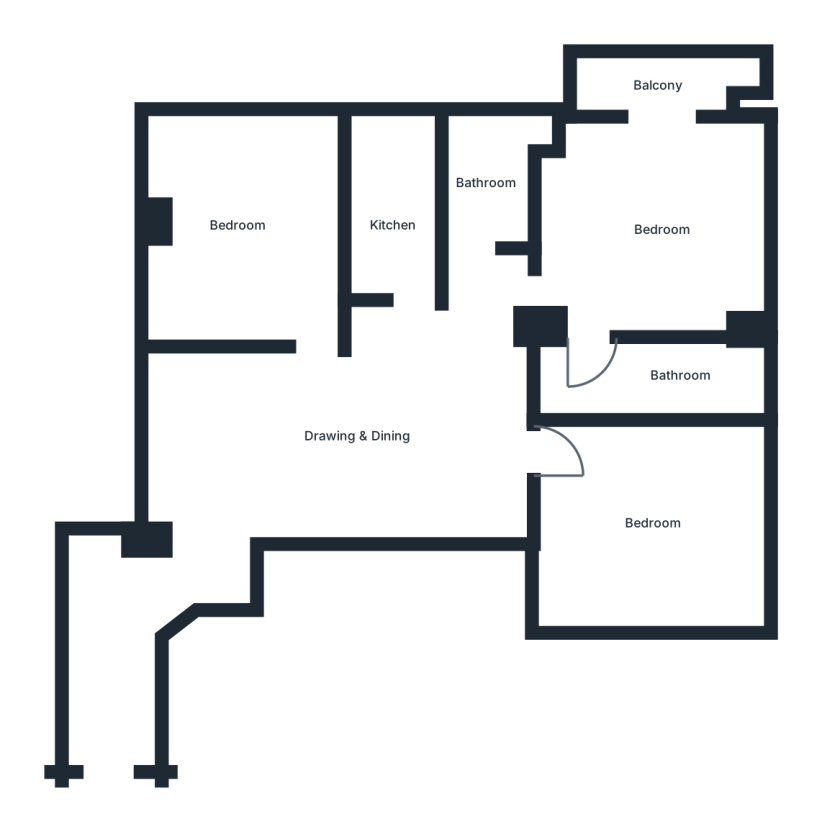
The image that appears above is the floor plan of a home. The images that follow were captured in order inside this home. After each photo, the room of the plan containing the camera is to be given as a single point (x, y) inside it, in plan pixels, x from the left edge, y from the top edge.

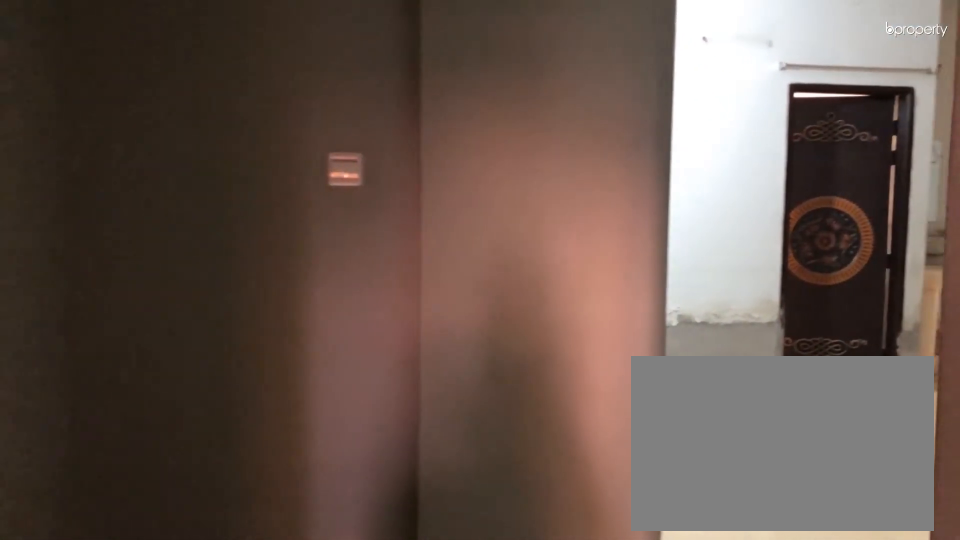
(126, 592)
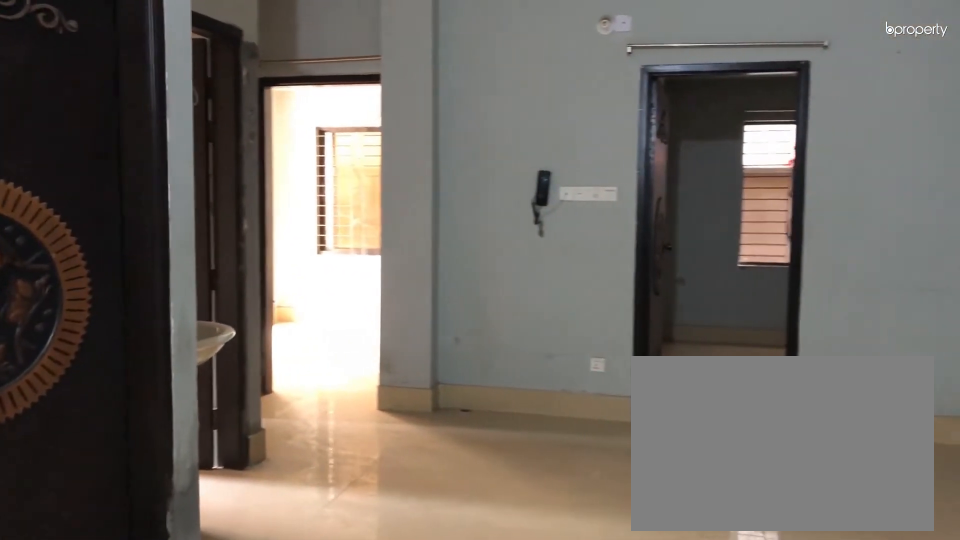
(330, 442)
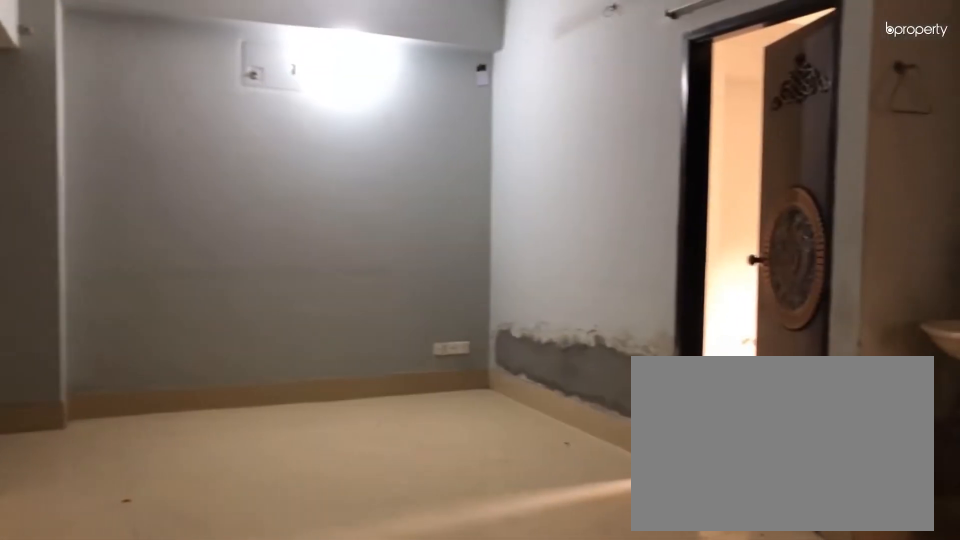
(330, 442)
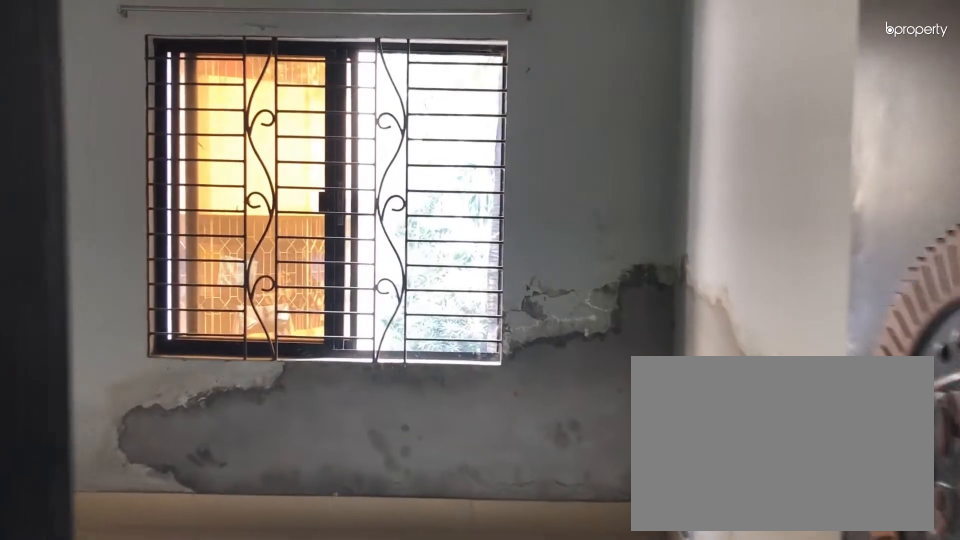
(258, 235)
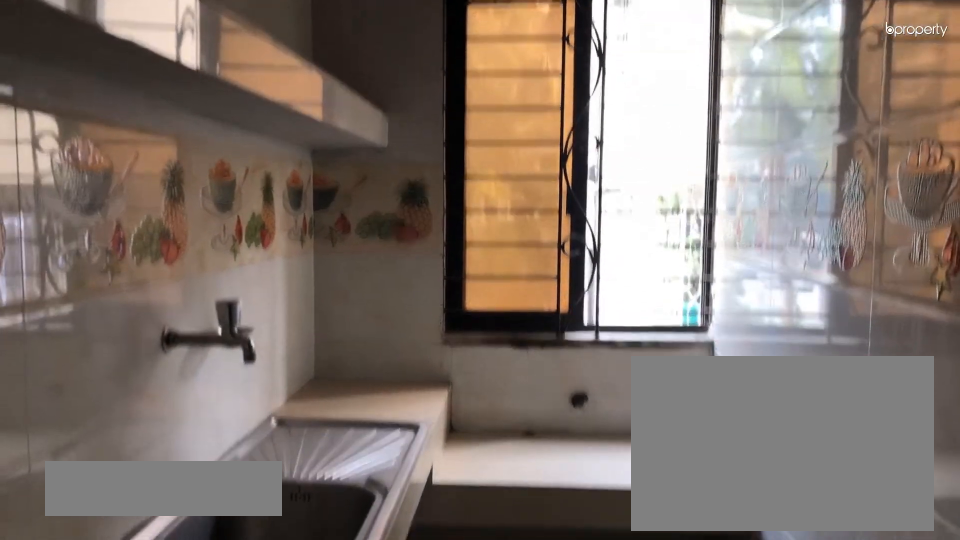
(399, 204)
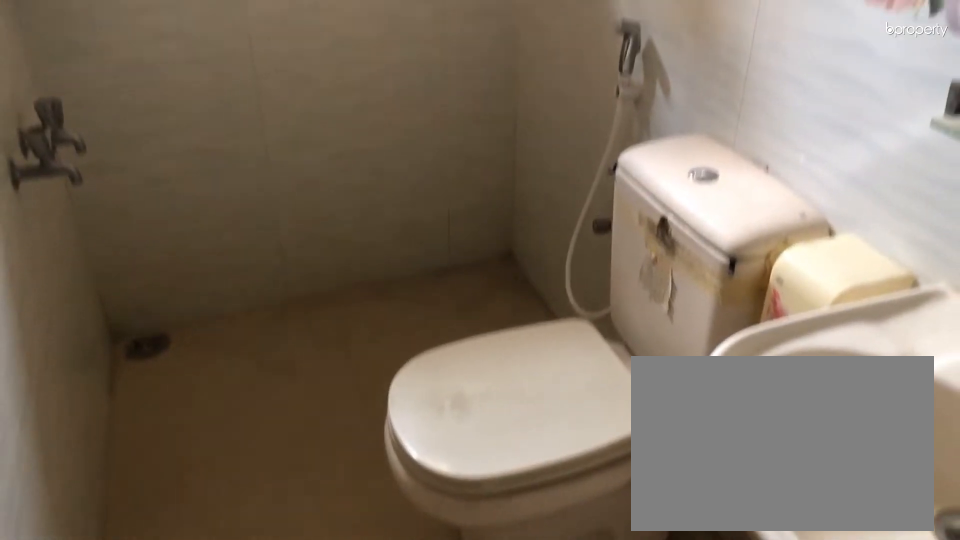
(489, 175)
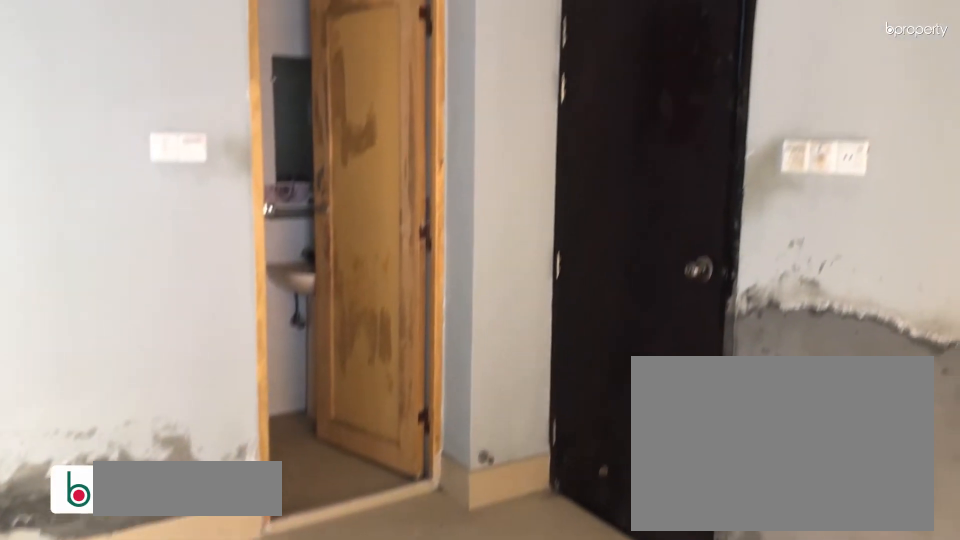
(657, 205)
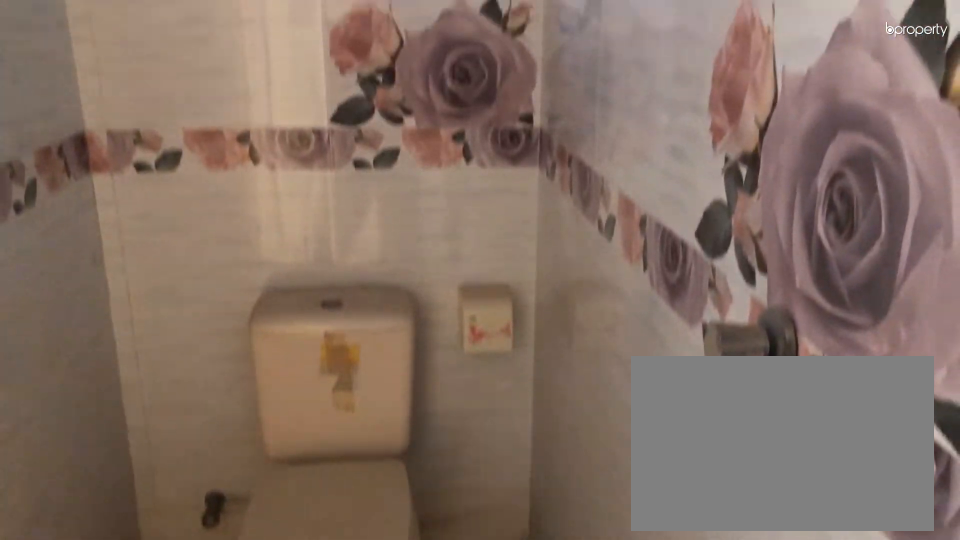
(632, 377)
